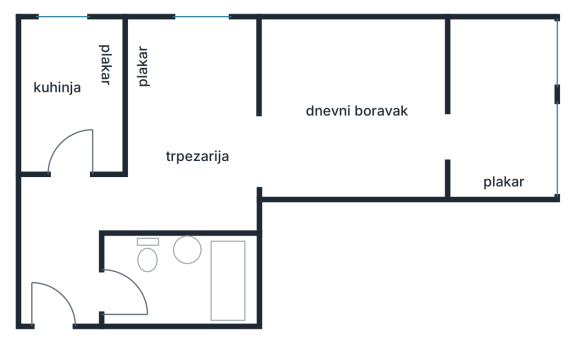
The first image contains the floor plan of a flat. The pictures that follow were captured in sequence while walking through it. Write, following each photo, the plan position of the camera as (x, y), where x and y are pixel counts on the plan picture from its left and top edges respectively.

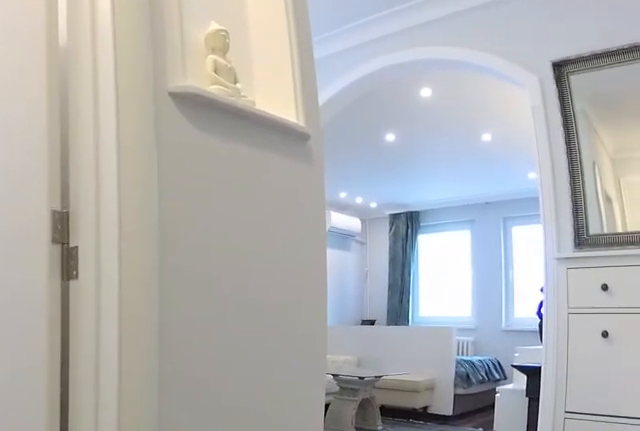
(50, 210)
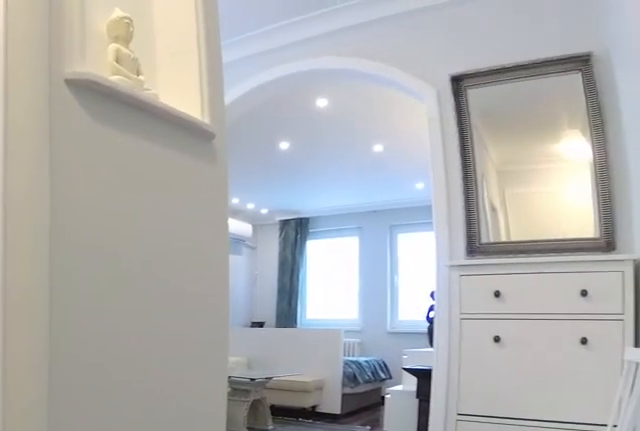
(53, 206)
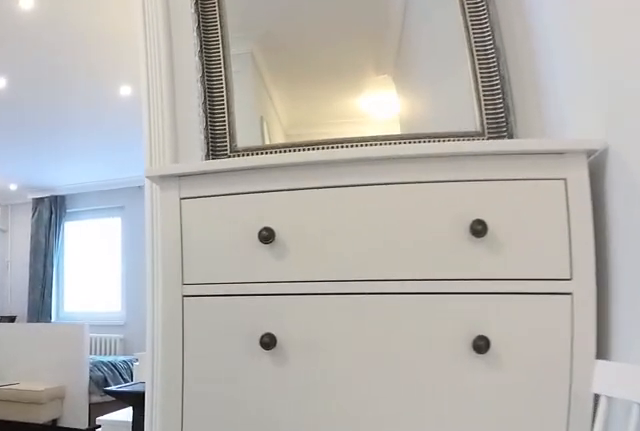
(175, 201)
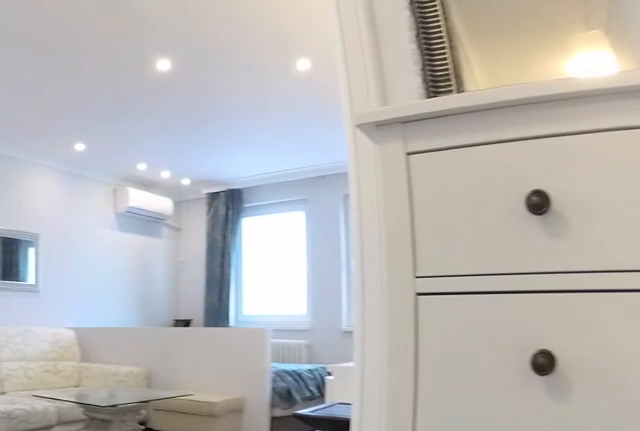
(187, 193)
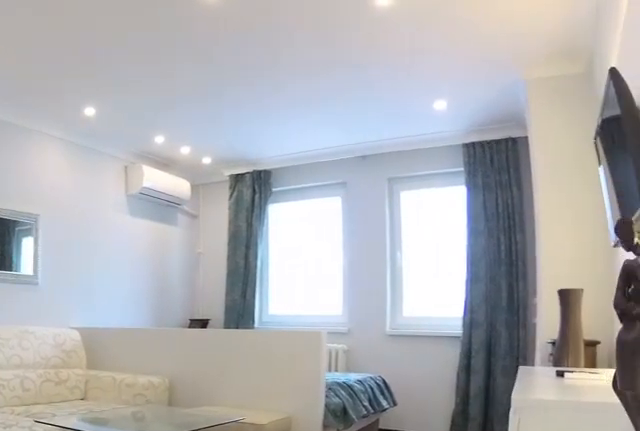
(206, 180)
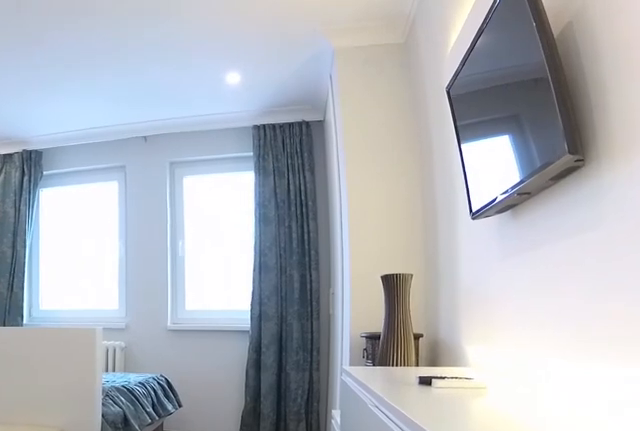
(249, 178)
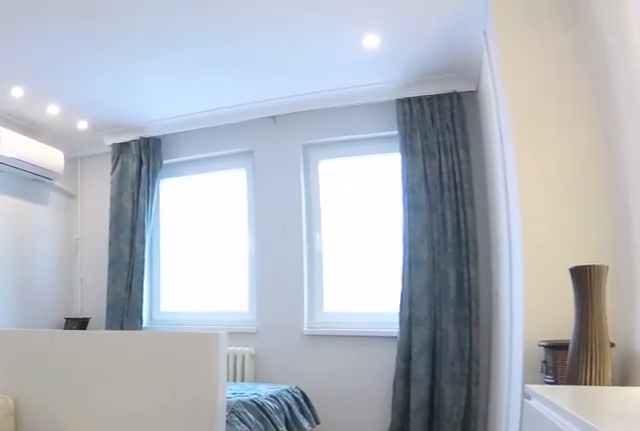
(289, 179)
